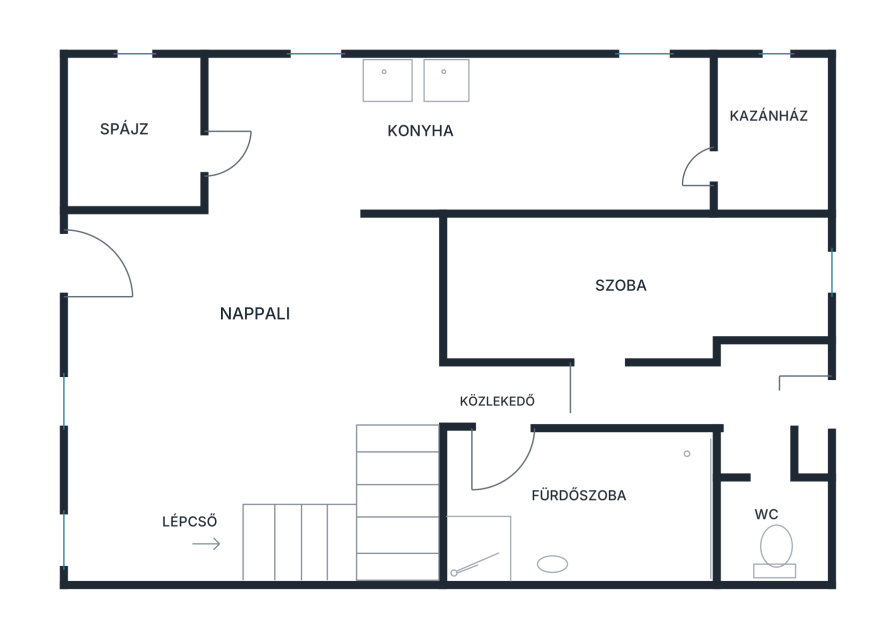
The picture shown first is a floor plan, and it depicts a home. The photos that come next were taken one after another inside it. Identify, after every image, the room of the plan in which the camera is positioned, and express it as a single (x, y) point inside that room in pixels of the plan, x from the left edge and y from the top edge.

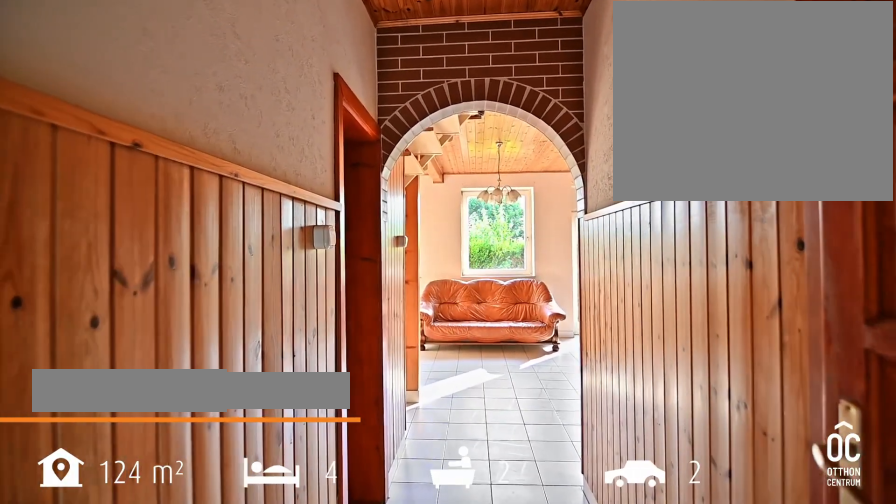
(597, 392)
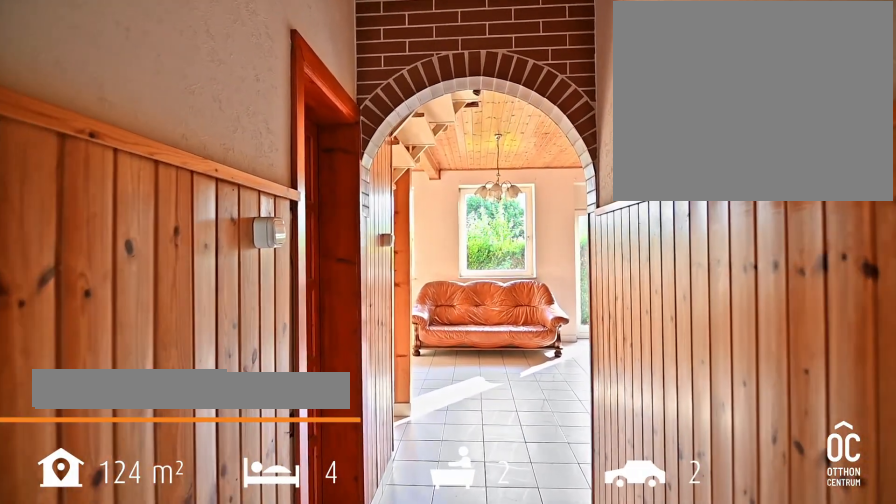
(597, 392)
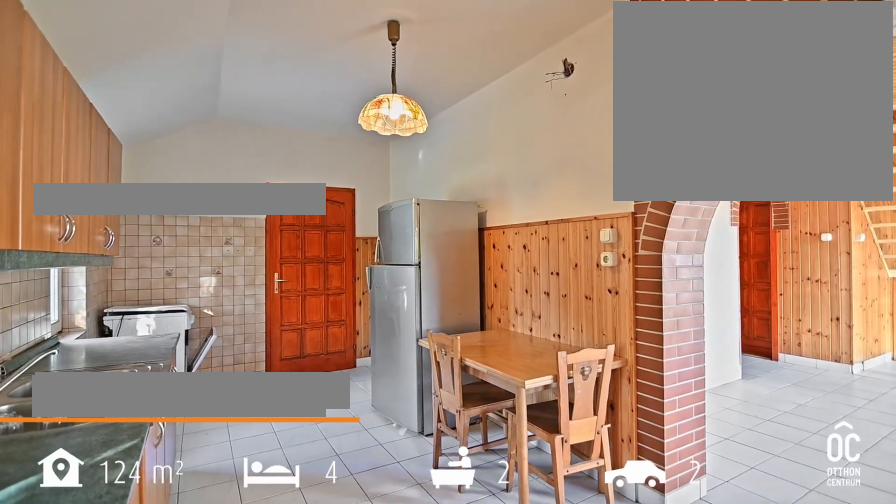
(429, 134)
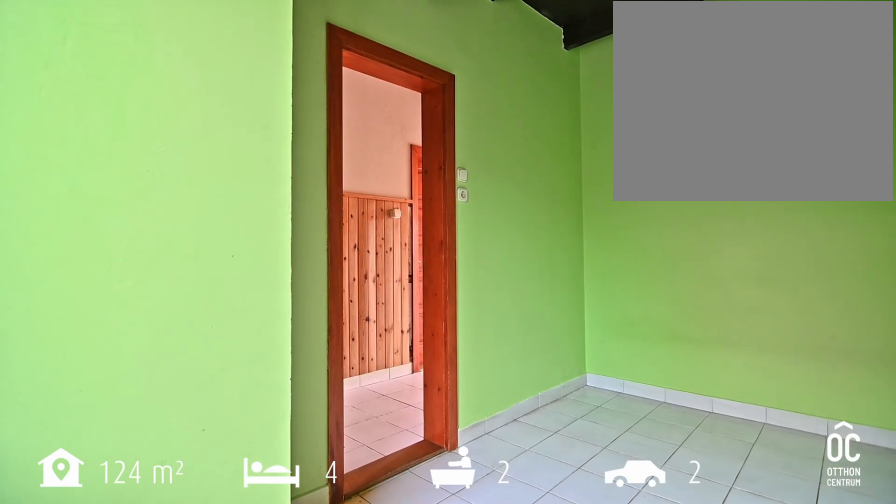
(604, 284)
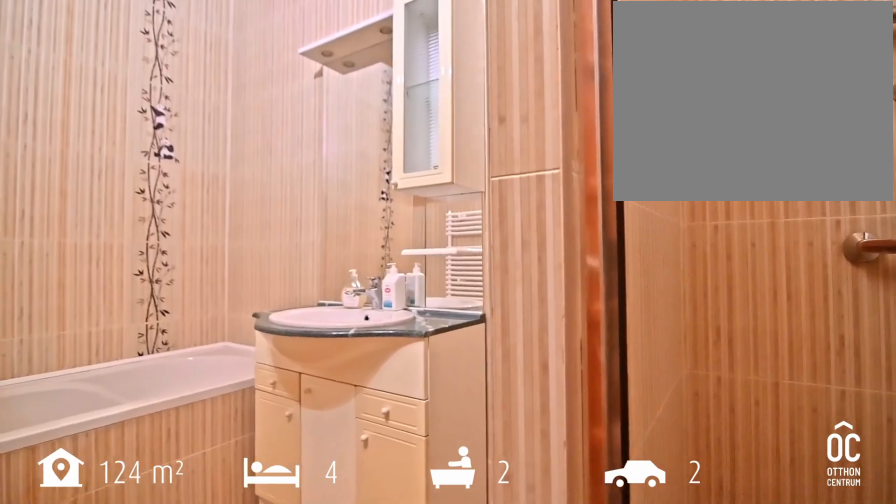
(563, 504)
